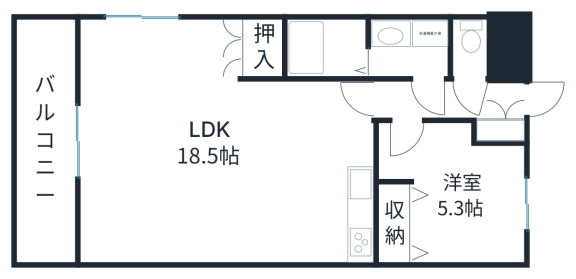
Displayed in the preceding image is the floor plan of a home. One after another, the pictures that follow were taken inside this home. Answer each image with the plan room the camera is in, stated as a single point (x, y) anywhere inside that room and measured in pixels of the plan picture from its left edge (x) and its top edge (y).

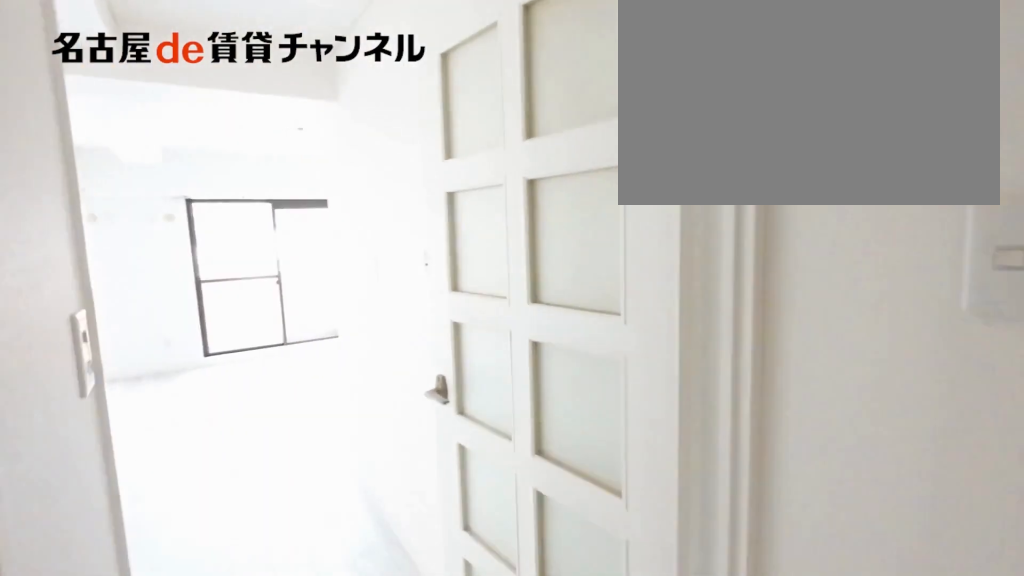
(397, 99)
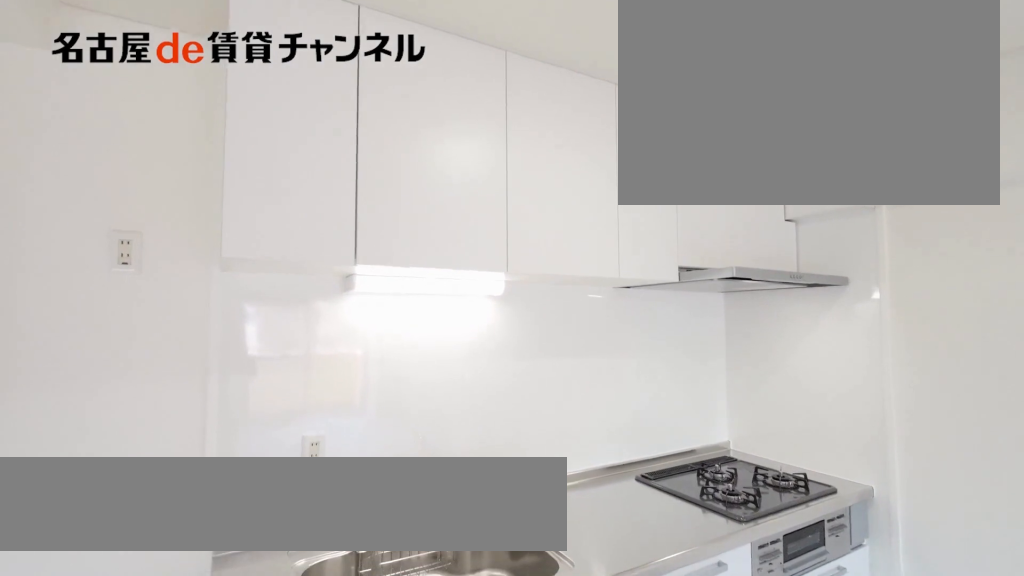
(366, 226)
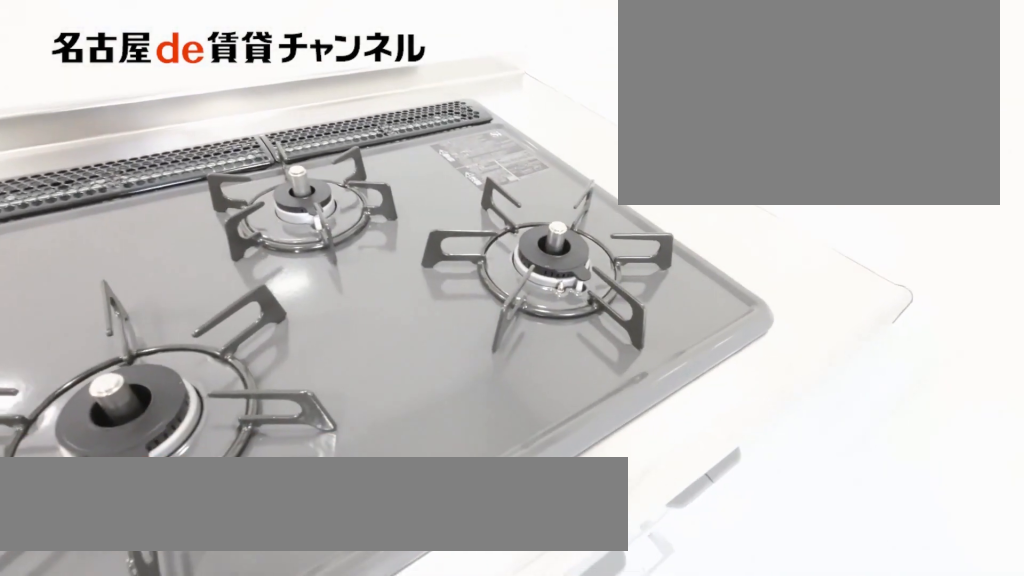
(366, 226)
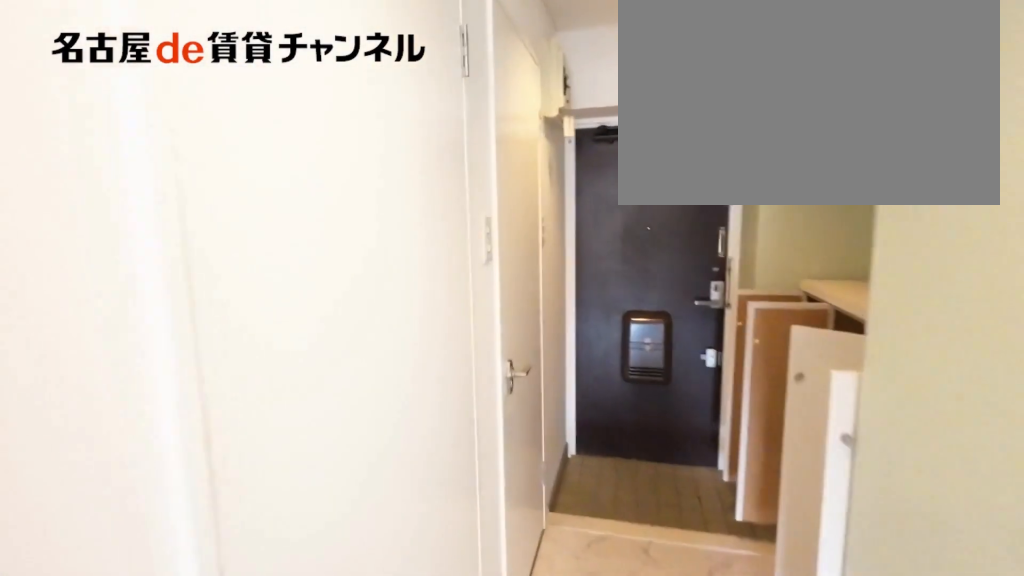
(428, 99)
